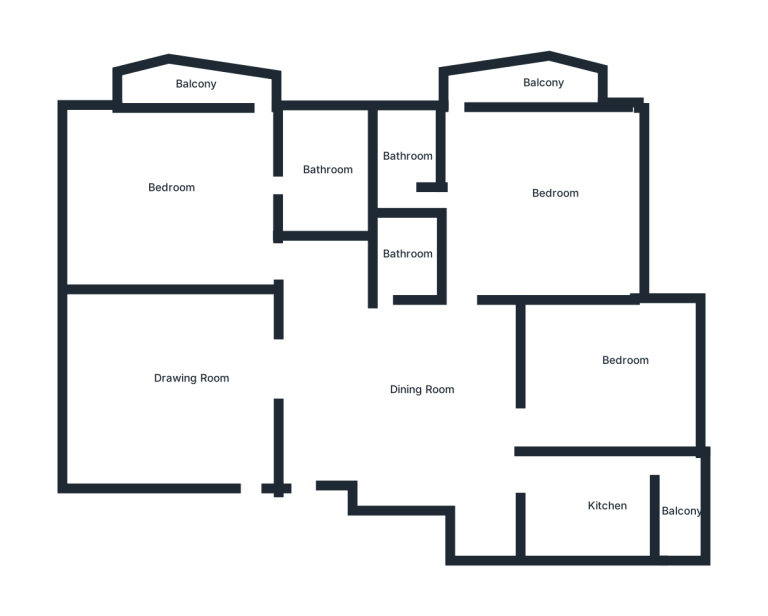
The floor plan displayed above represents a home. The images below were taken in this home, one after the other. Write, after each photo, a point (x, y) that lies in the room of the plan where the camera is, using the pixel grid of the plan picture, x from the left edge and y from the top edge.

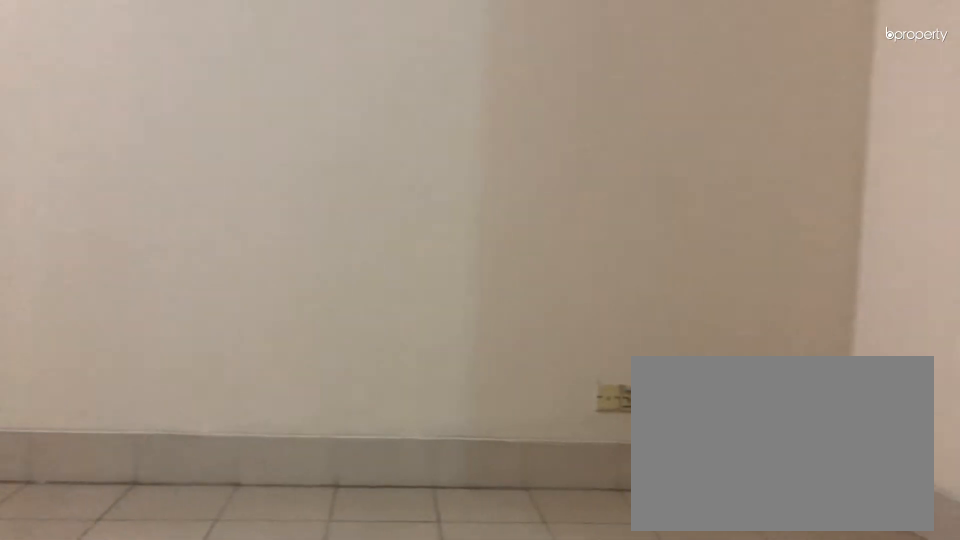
(155, 386)
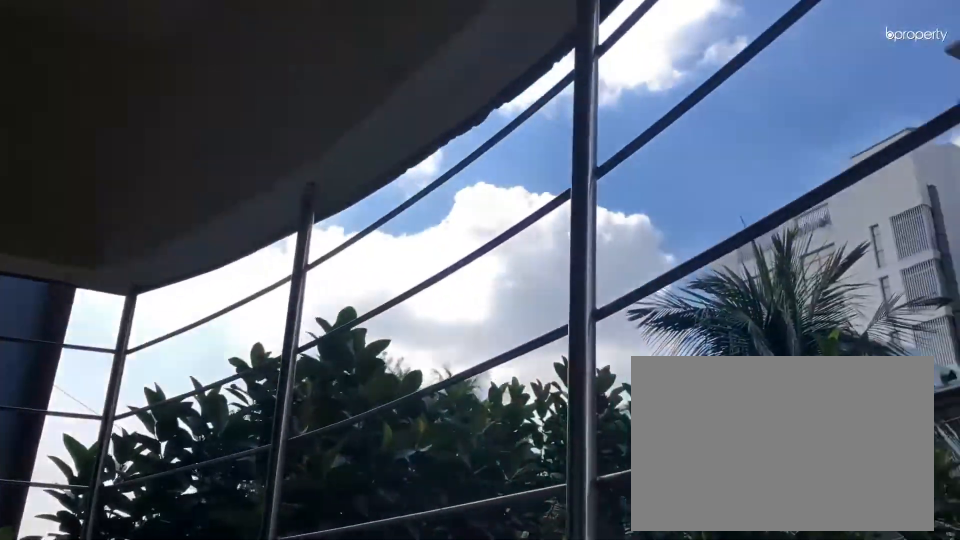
(182, 90)
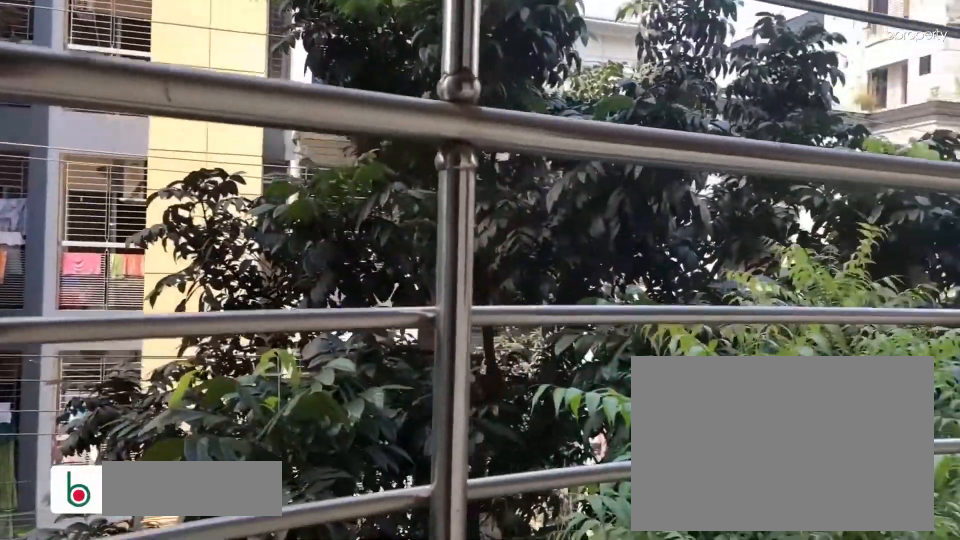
(535, 84)
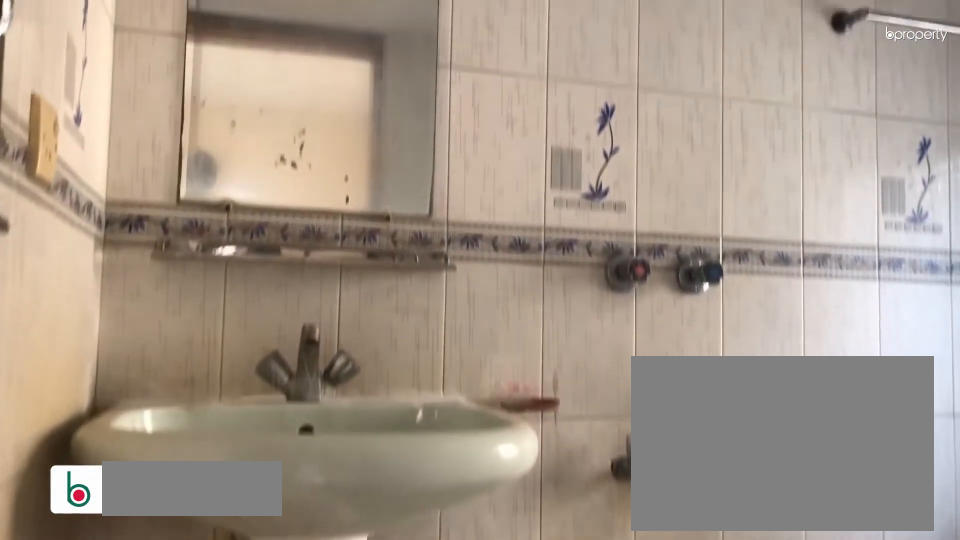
(398, 165)
